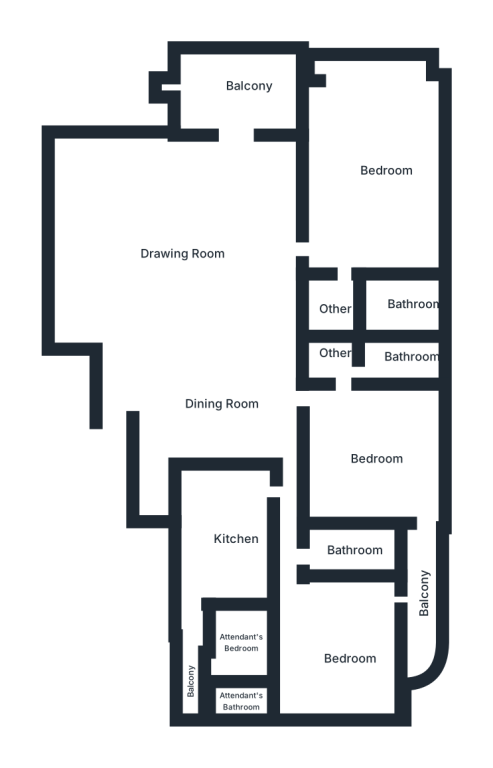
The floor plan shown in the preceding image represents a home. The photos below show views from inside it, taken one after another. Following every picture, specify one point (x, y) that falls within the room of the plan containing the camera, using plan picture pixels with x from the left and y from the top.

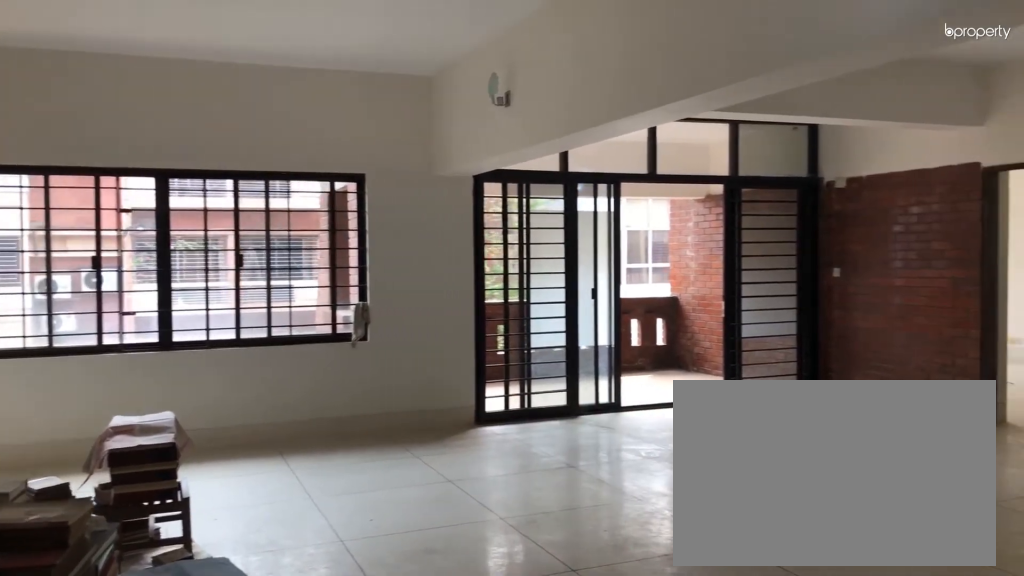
(190, 245)
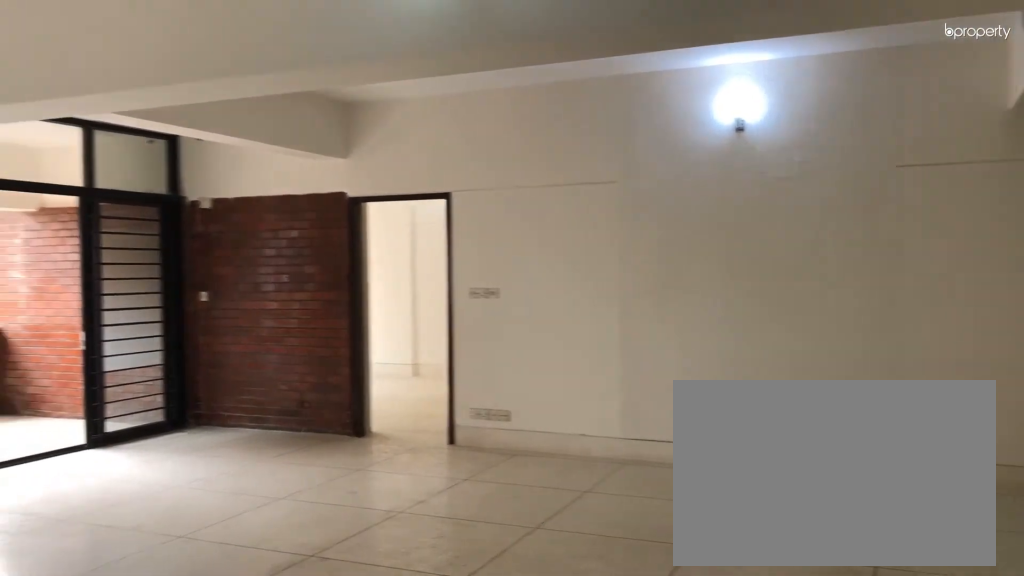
(190, 245)
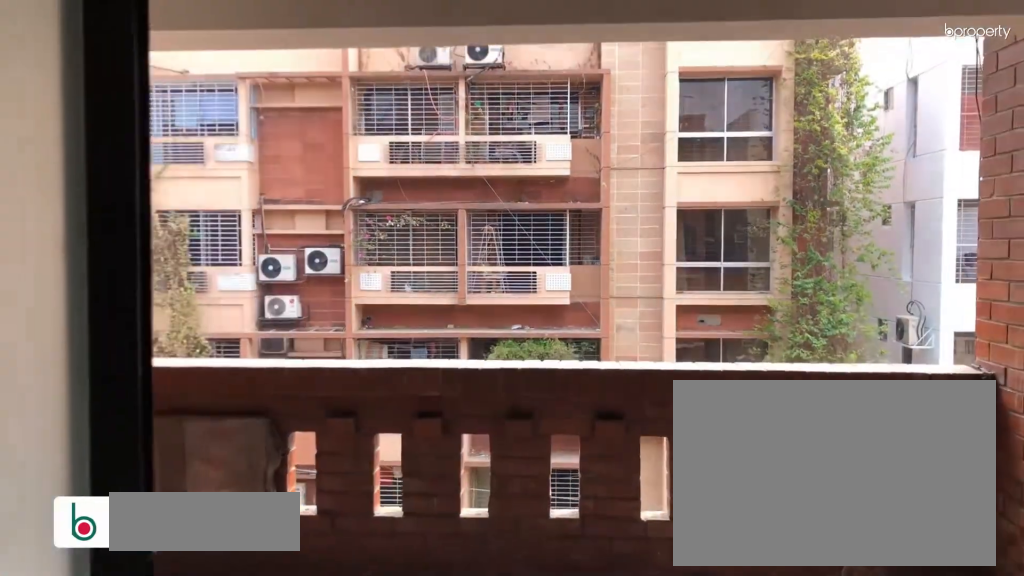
(223, 81)
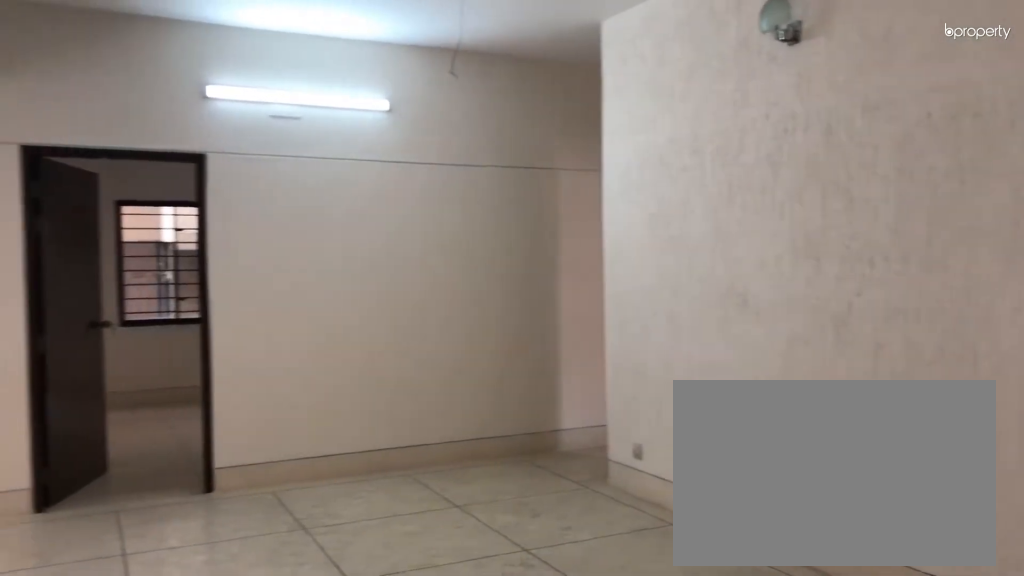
(210, 418)
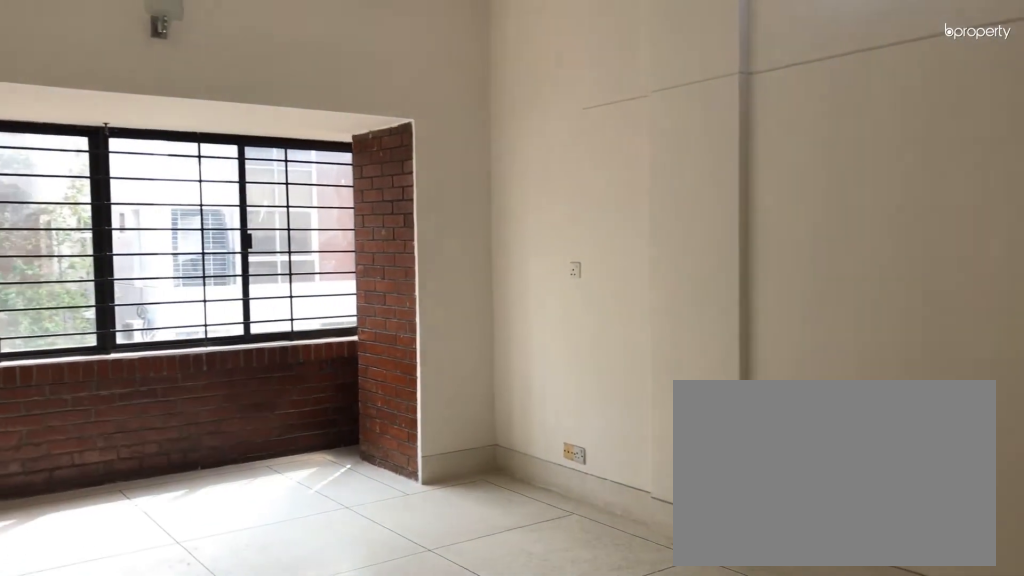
(370, 155)
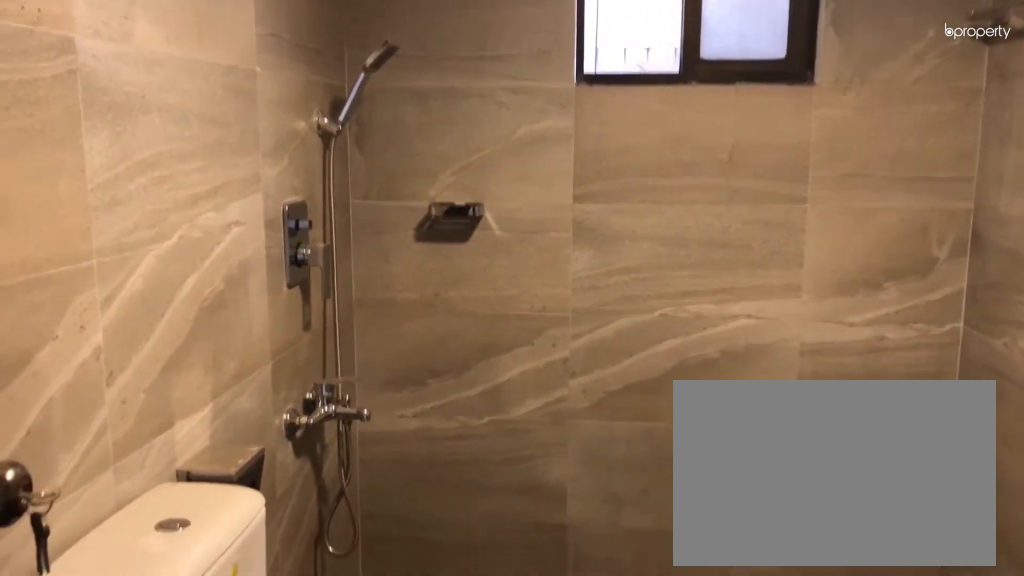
(375, 304)
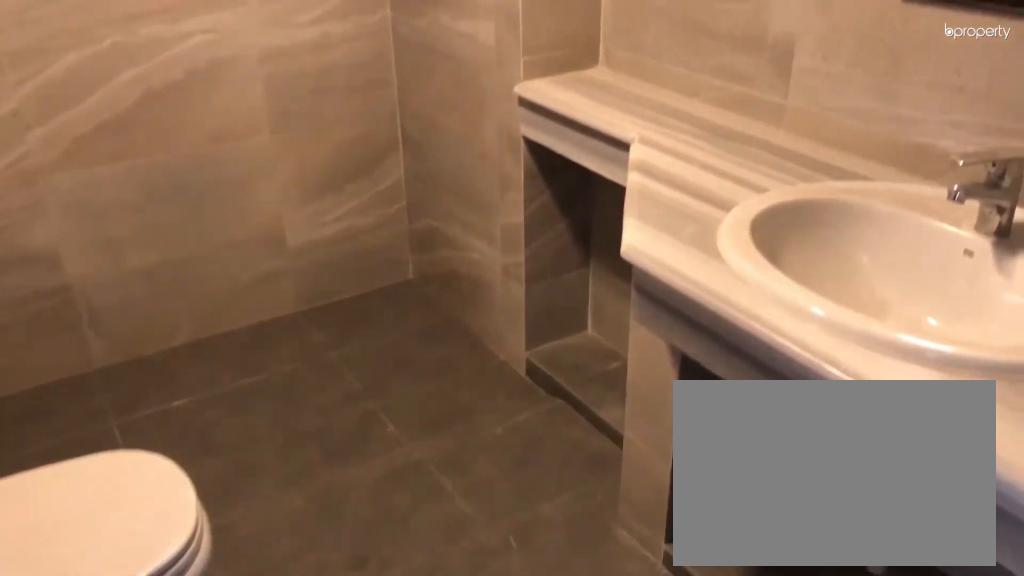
(375, 304)
